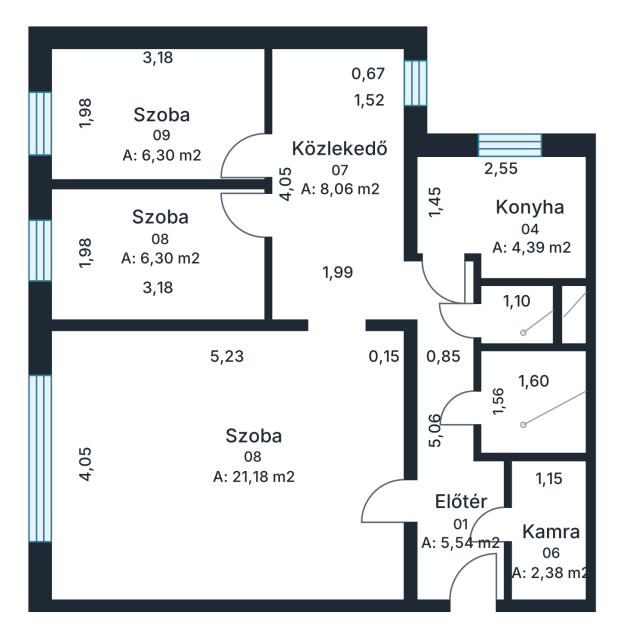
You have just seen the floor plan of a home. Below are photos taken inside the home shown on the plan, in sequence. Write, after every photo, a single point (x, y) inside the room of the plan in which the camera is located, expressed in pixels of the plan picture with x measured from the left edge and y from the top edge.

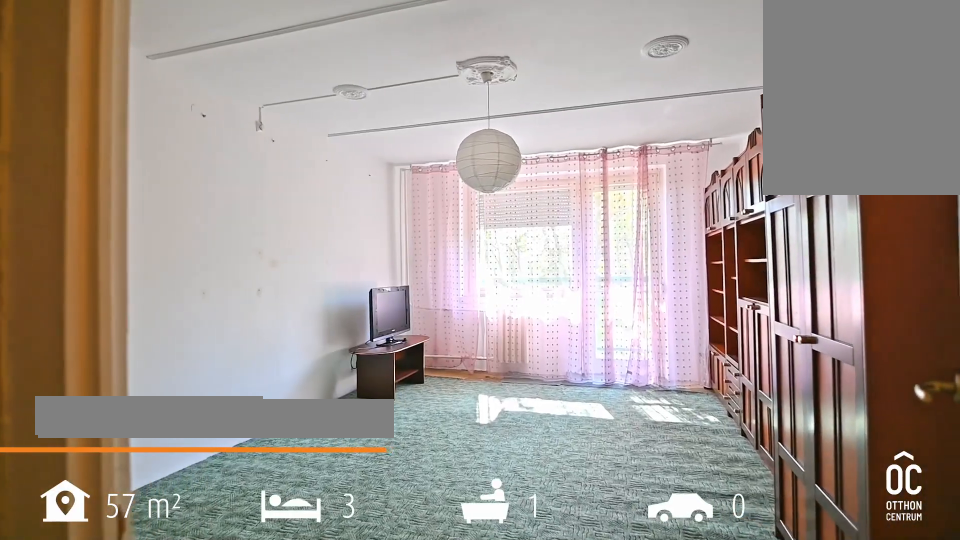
(235, 469)
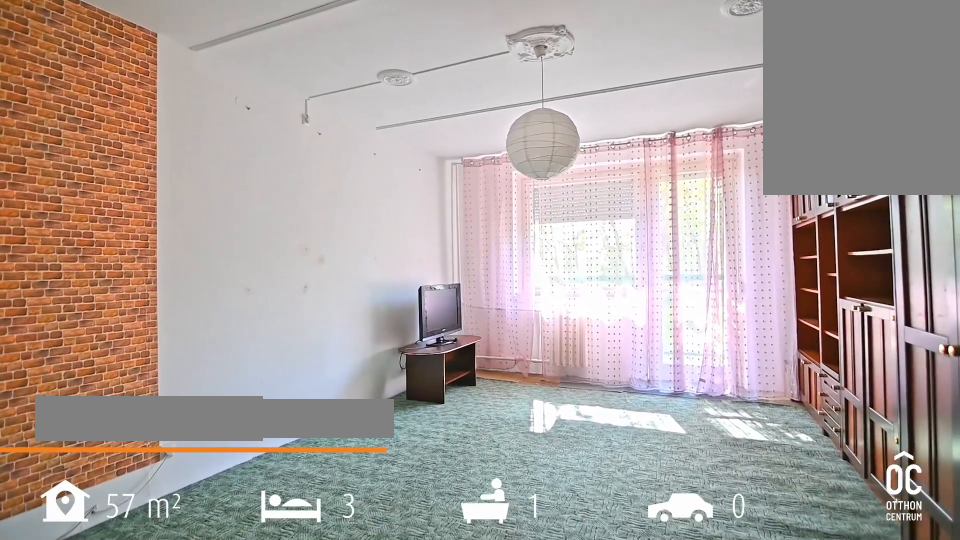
(235, 469)
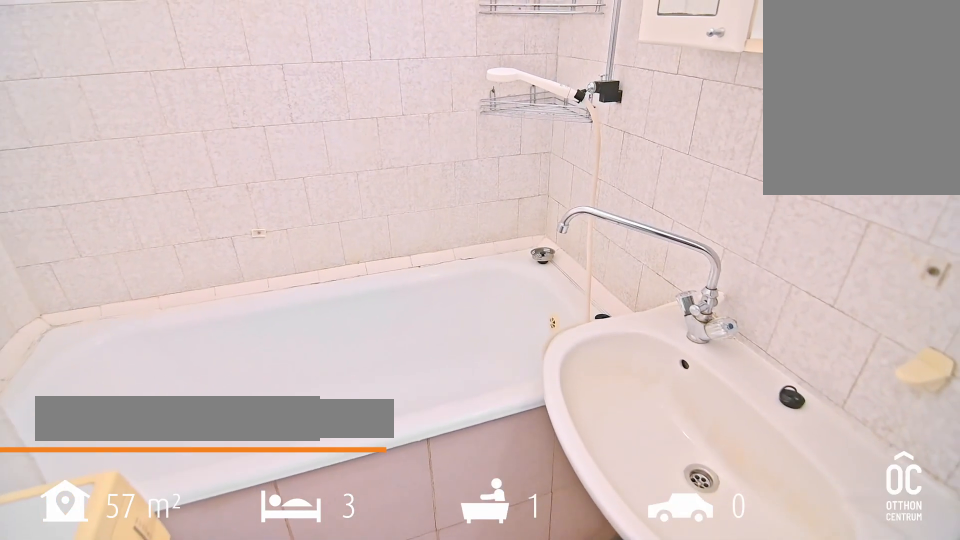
(530, 401)
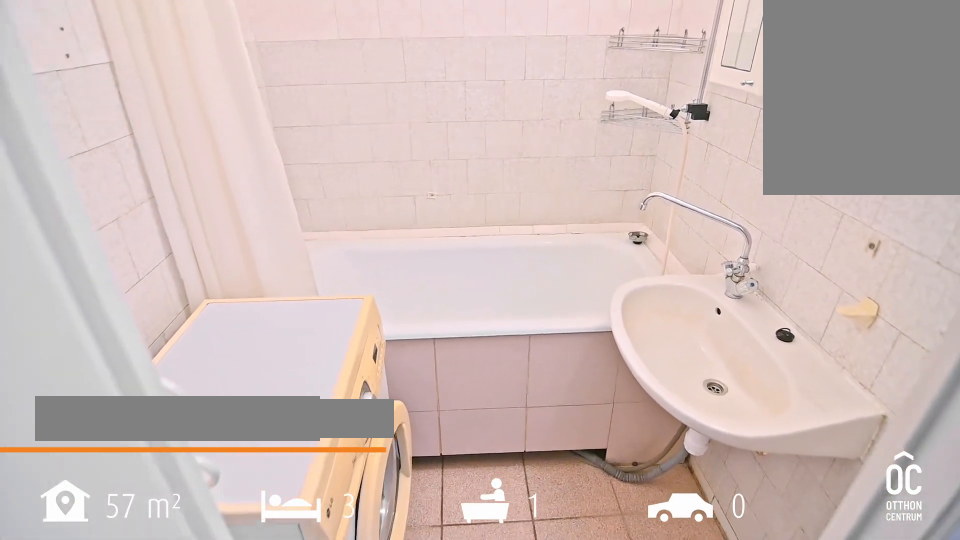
(530, 402)
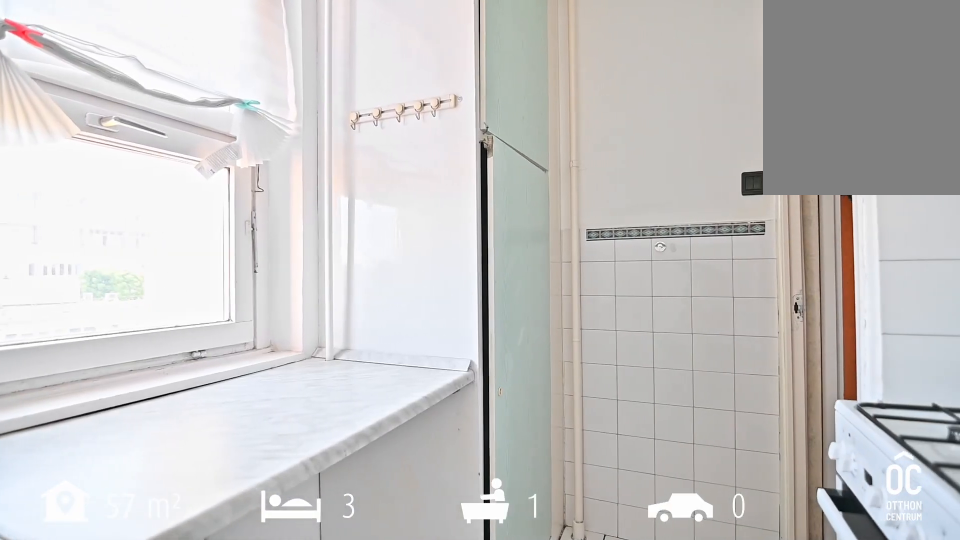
(509, 212)
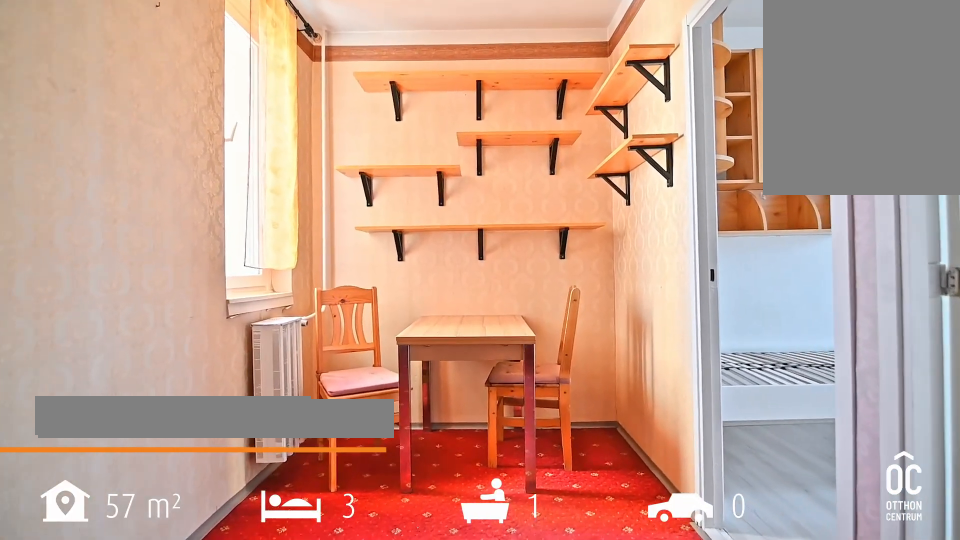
(333, 189)
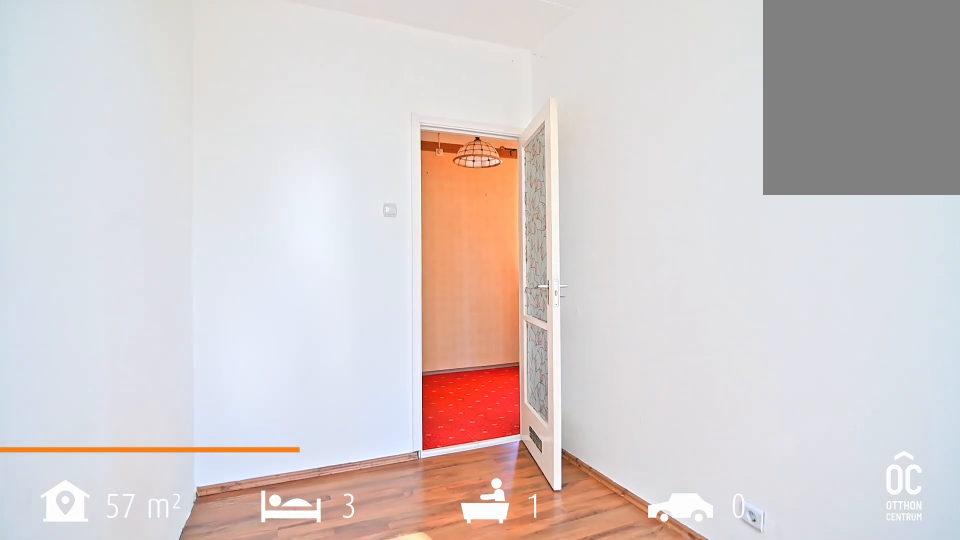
(163, 112)
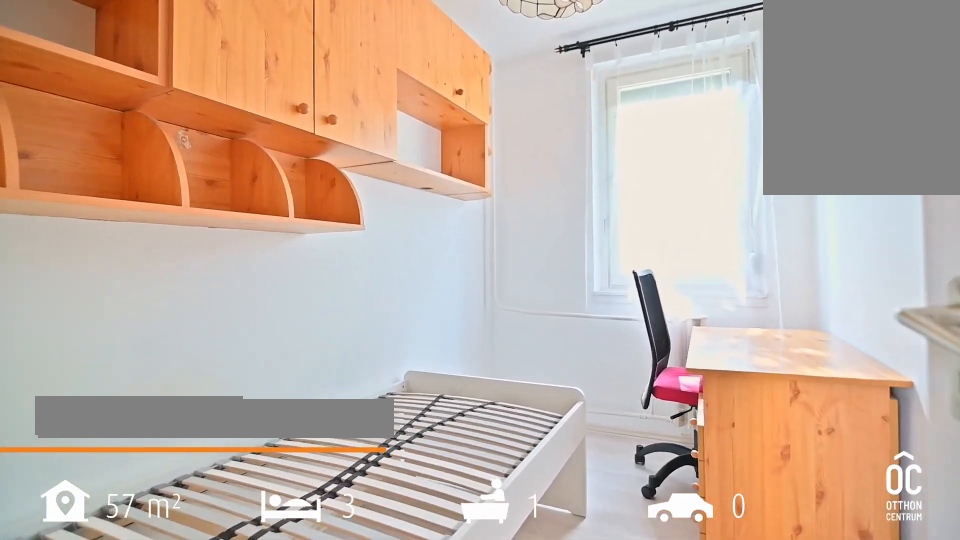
(162, 253)
